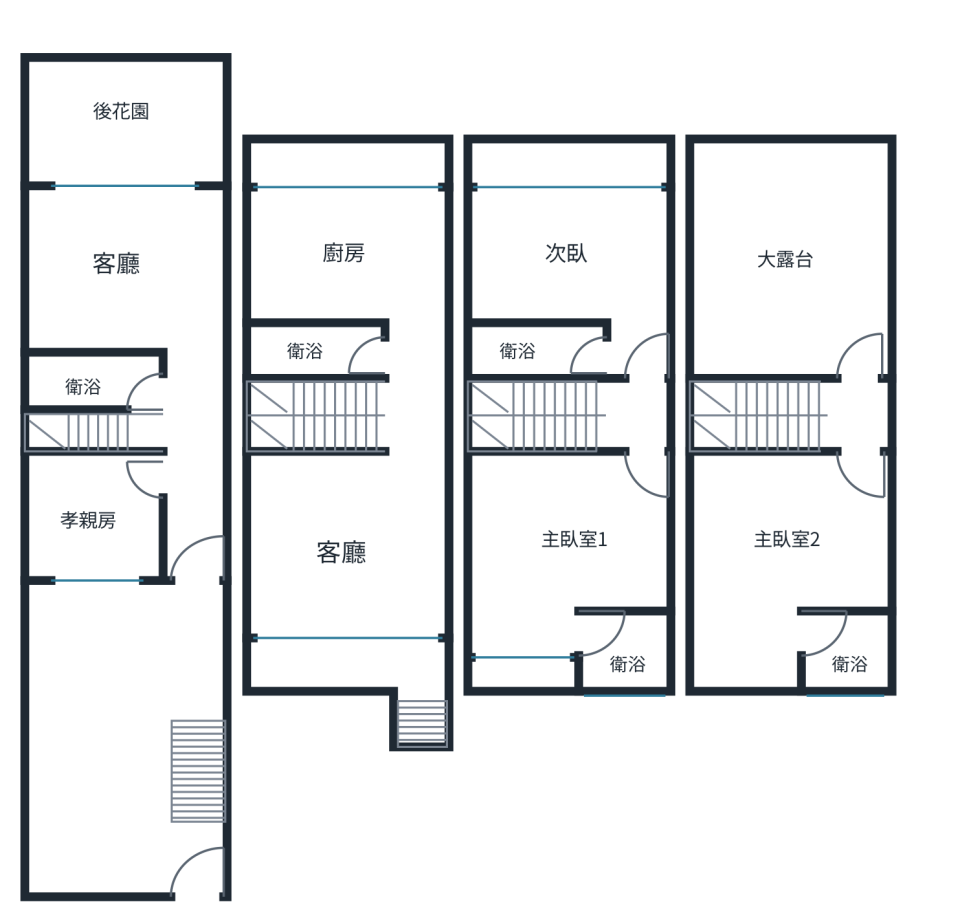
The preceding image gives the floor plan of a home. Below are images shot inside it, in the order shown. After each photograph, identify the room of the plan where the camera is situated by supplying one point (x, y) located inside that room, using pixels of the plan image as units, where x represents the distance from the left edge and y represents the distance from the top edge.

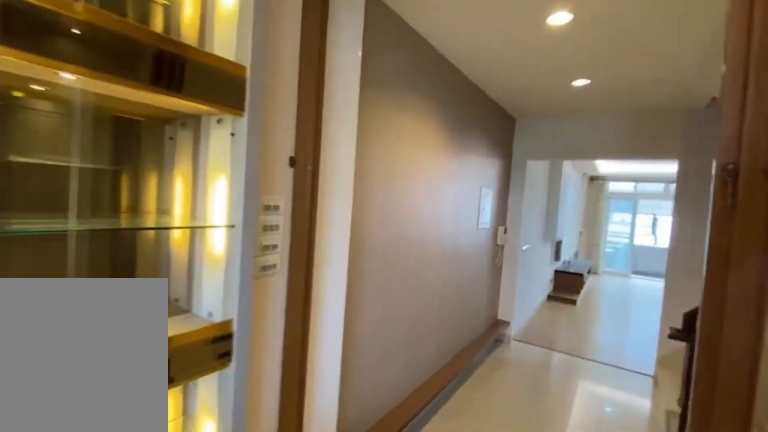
(352, 241)
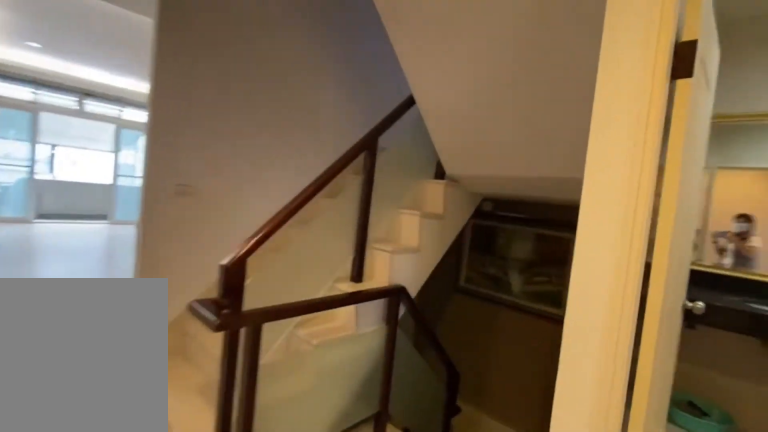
(321, 351)
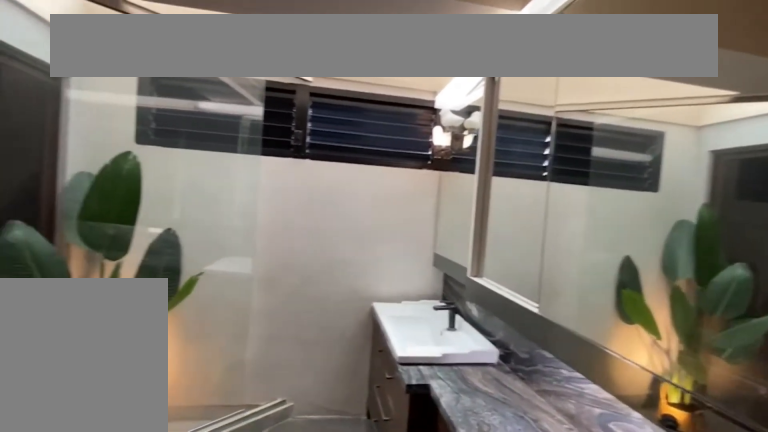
(629, 652)
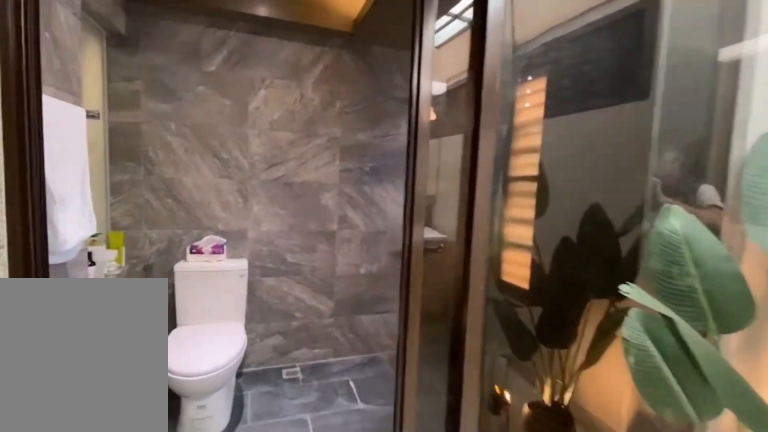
(631, 652)
